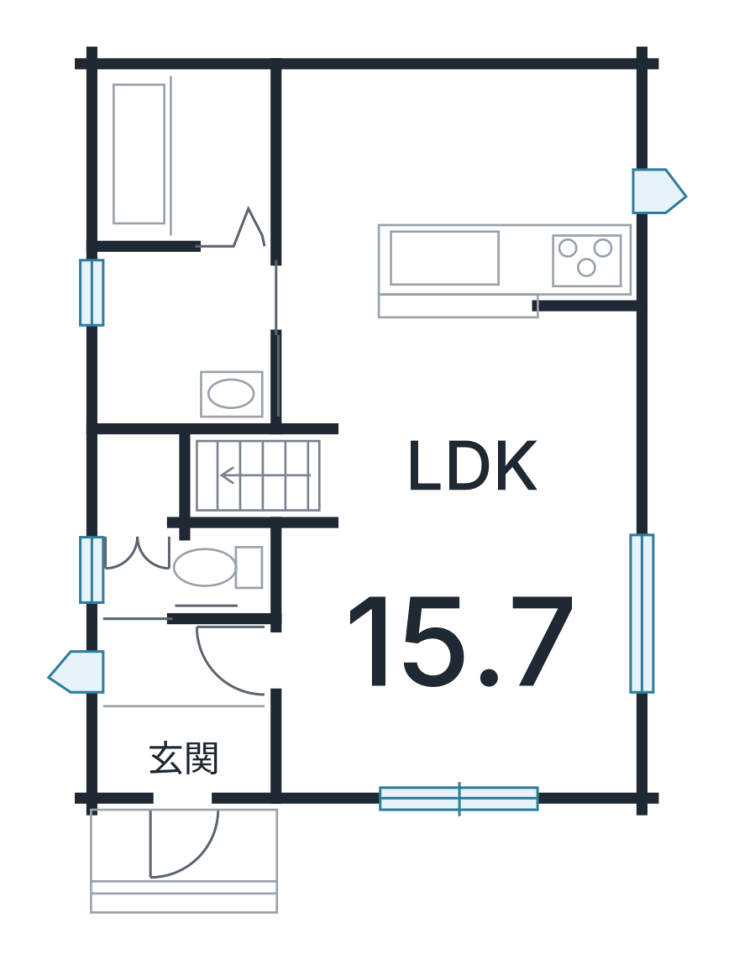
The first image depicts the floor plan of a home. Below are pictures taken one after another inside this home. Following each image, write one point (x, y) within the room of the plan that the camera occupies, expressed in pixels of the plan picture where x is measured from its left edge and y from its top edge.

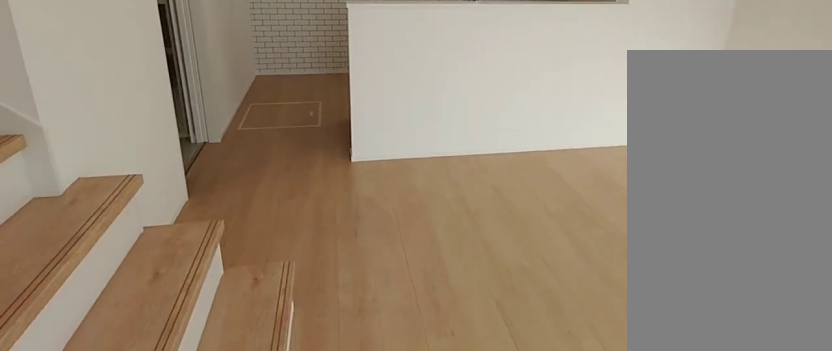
(458, 549)
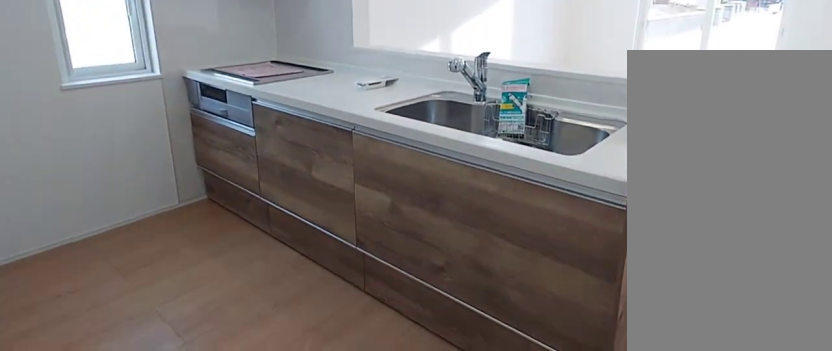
(474, 167)
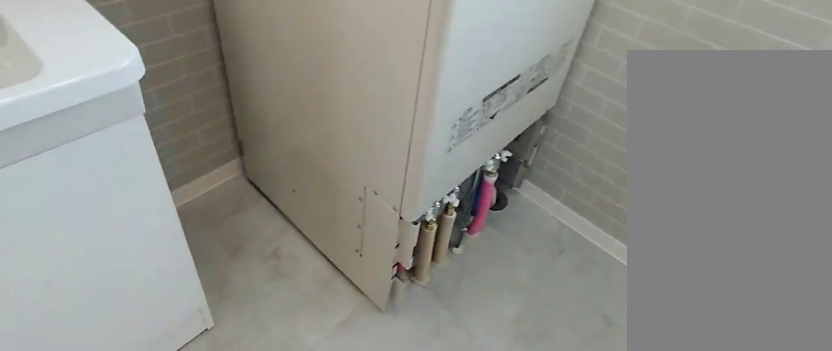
(180, 359)
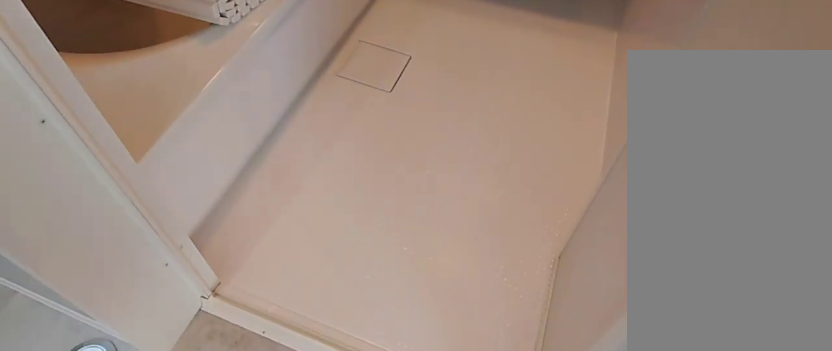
(180, 99)
